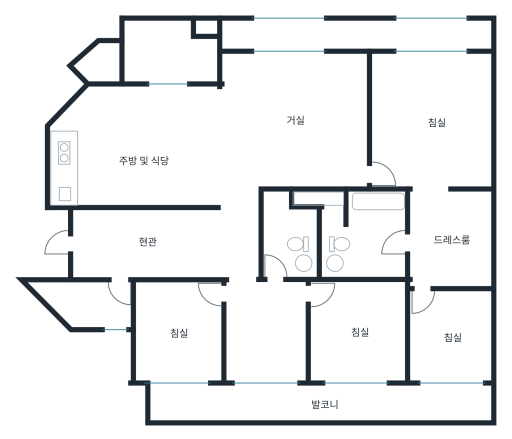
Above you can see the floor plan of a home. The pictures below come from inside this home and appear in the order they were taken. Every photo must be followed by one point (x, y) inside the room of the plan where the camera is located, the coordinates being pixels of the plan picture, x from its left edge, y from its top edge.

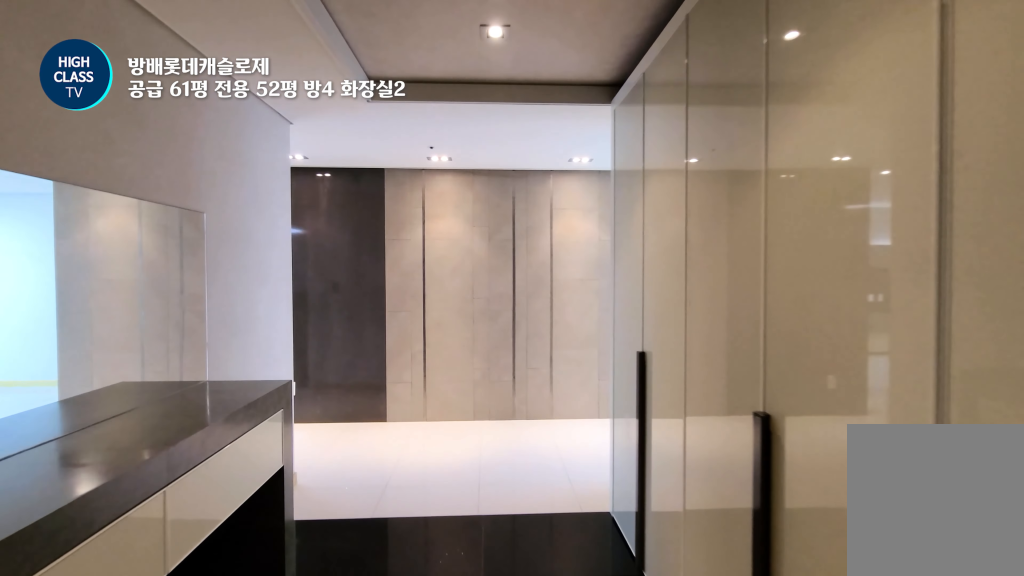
(147, 242)
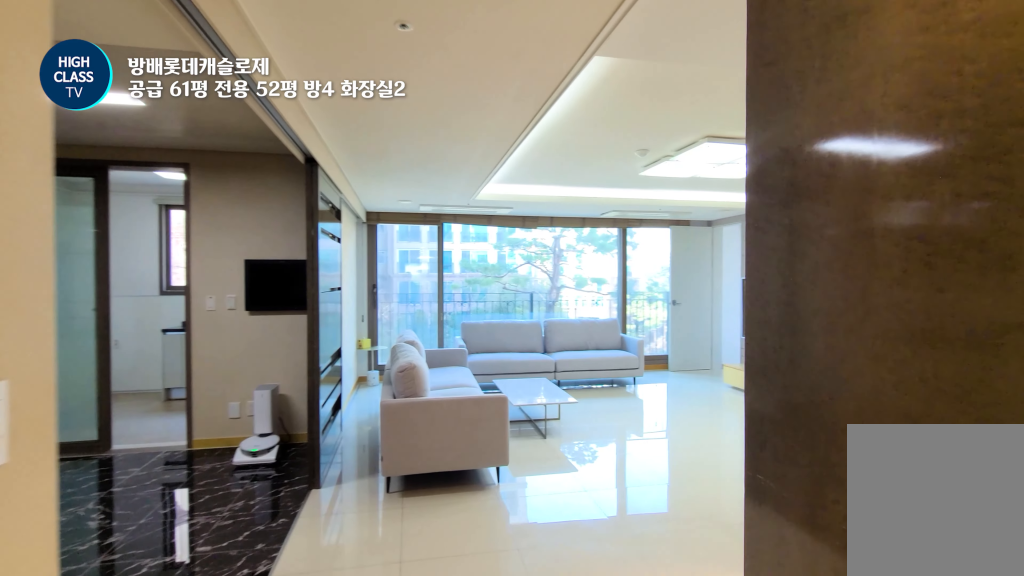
(238, 232)
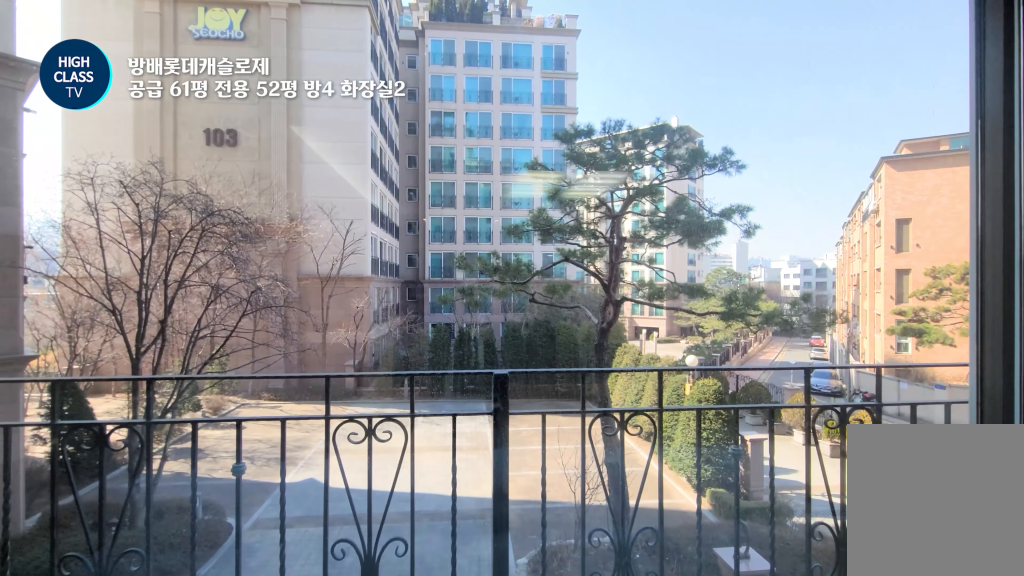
(294, 112)
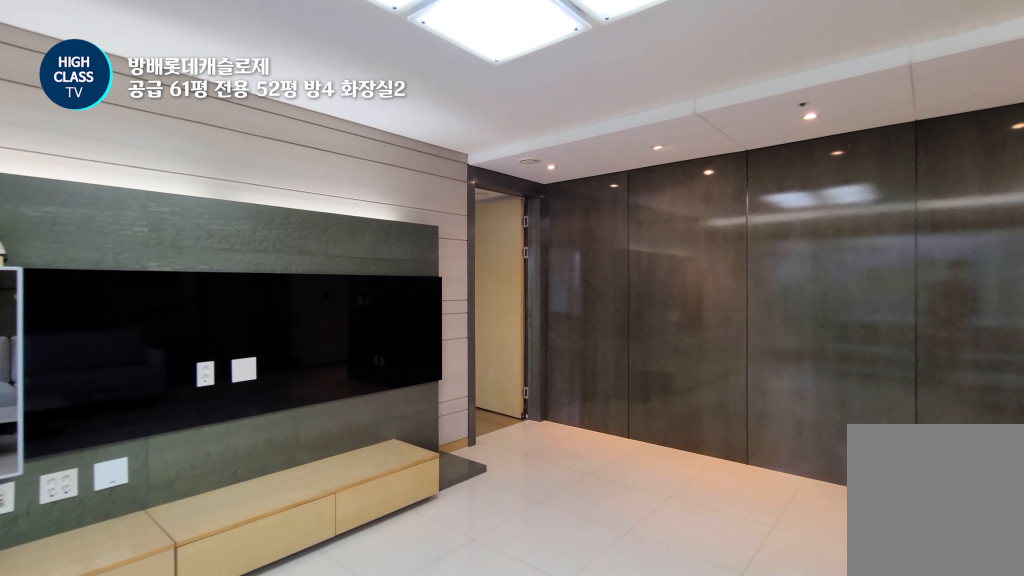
(294, 112)
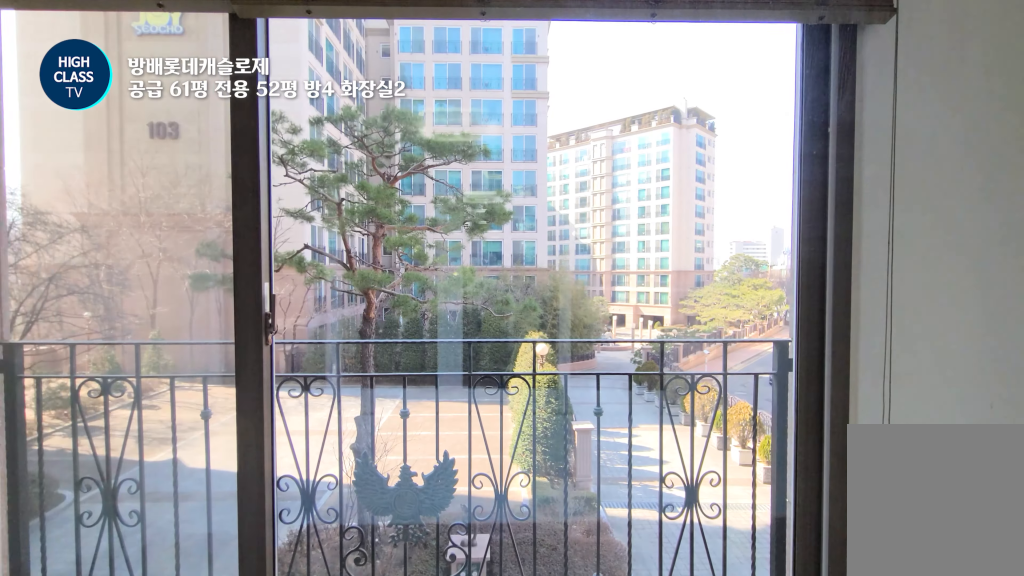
(430, 104)
